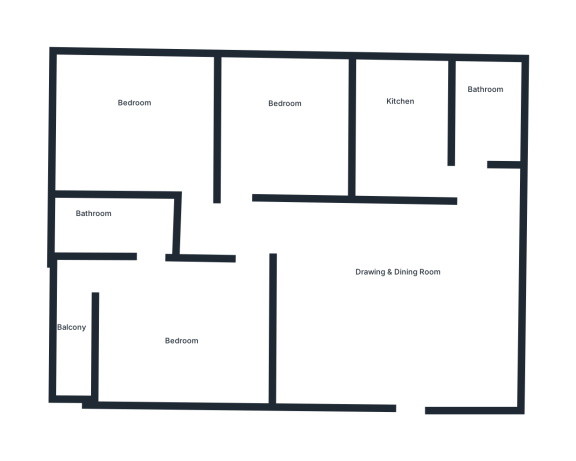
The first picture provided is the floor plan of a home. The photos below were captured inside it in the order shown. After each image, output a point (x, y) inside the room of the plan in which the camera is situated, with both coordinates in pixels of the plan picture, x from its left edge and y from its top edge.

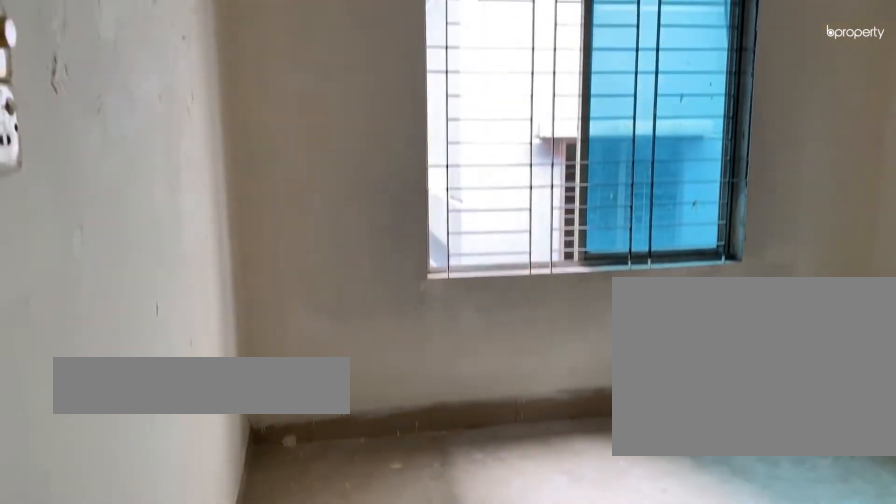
(132, 126)
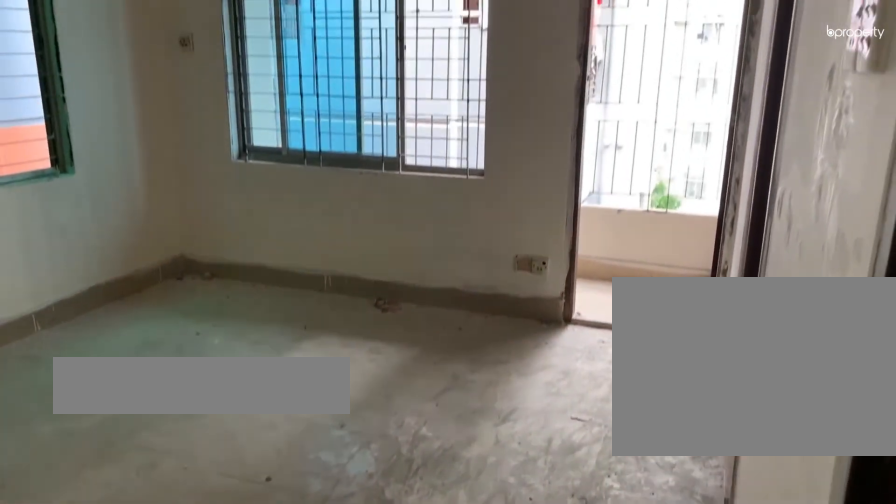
(184, 334)
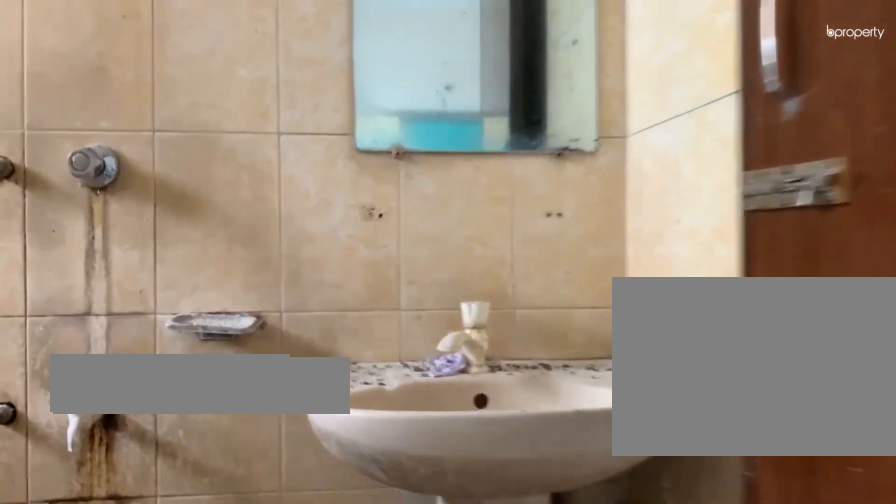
(112, 225)
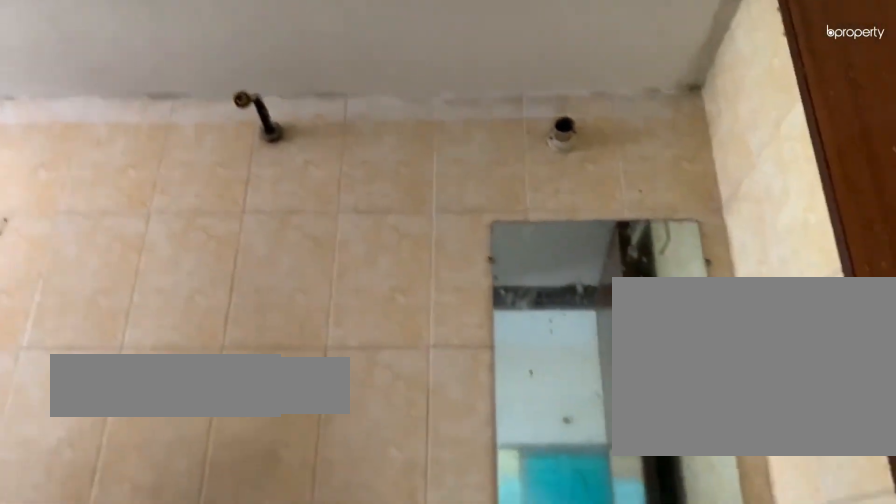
(112, 225)
